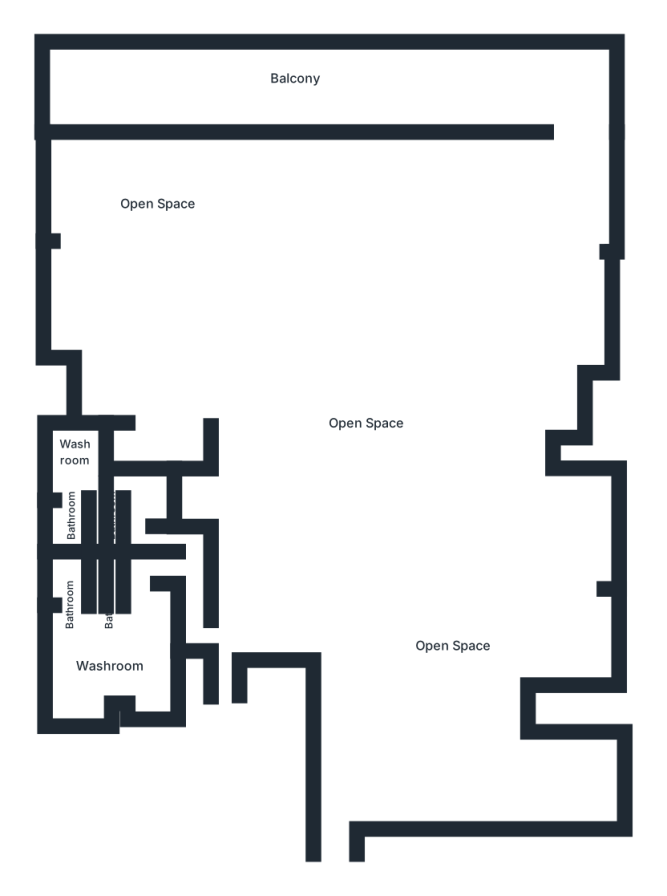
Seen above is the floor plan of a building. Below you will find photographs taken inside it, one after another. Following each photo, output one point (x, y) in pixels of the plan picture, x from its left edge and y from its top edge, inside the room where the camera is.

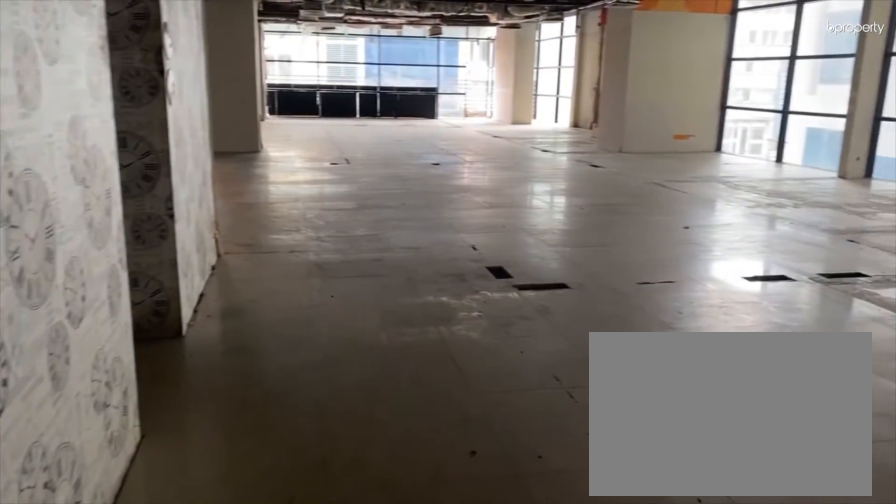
(407, 725)
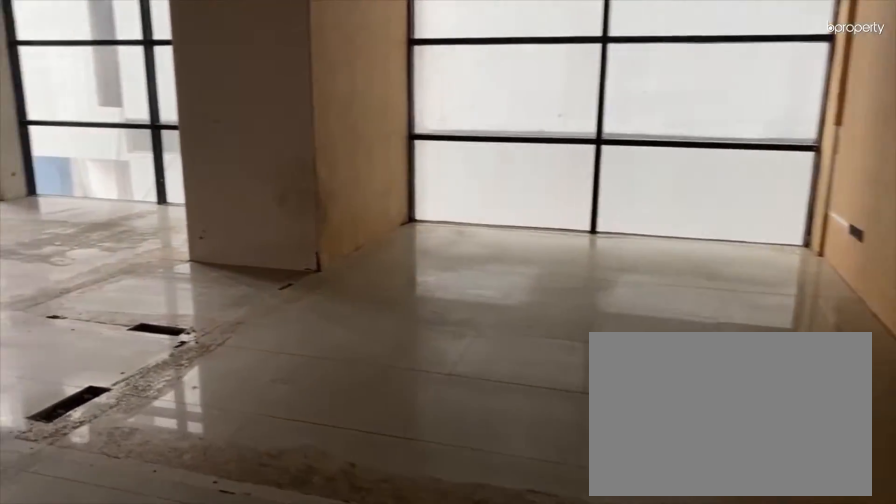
(407, 725)
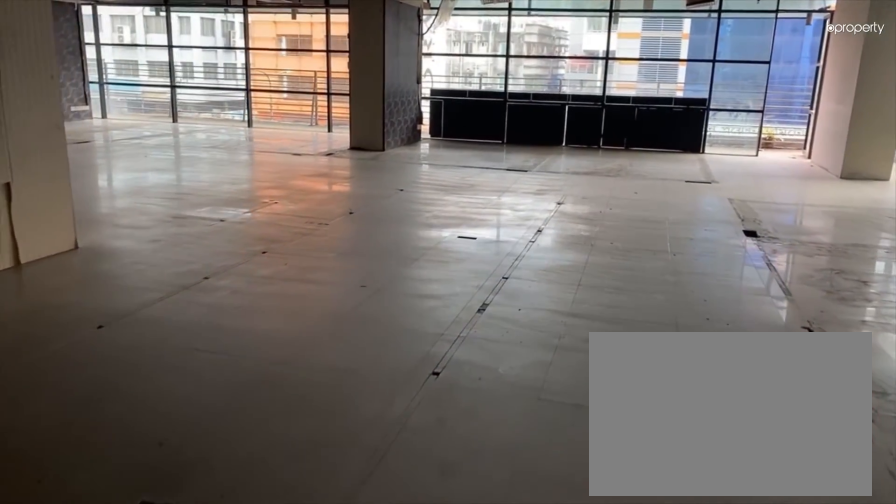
(402, 506)
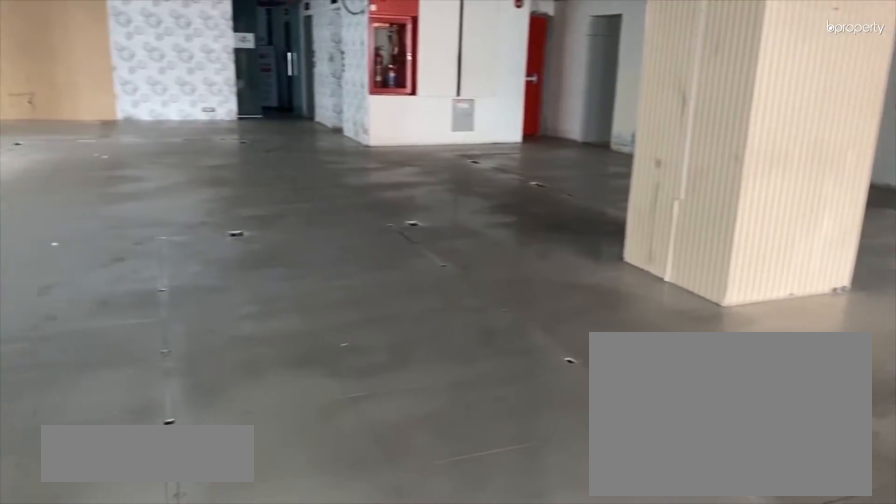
(330, 356)
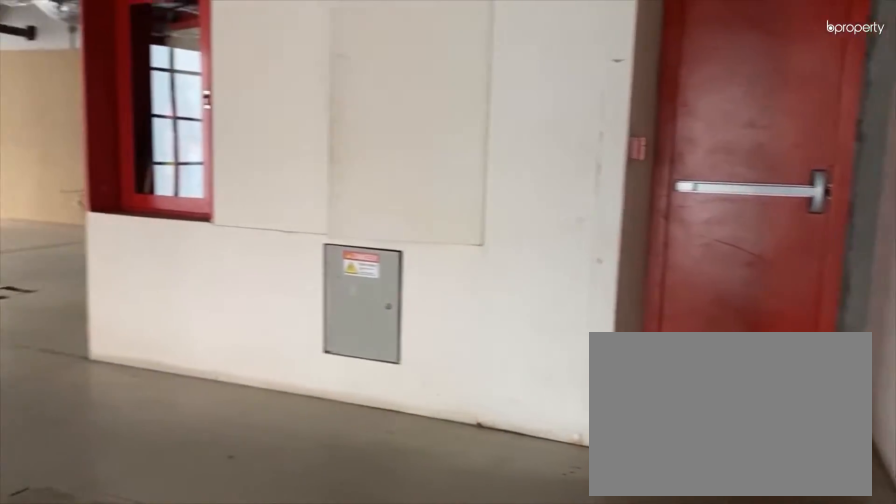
(276, 598)
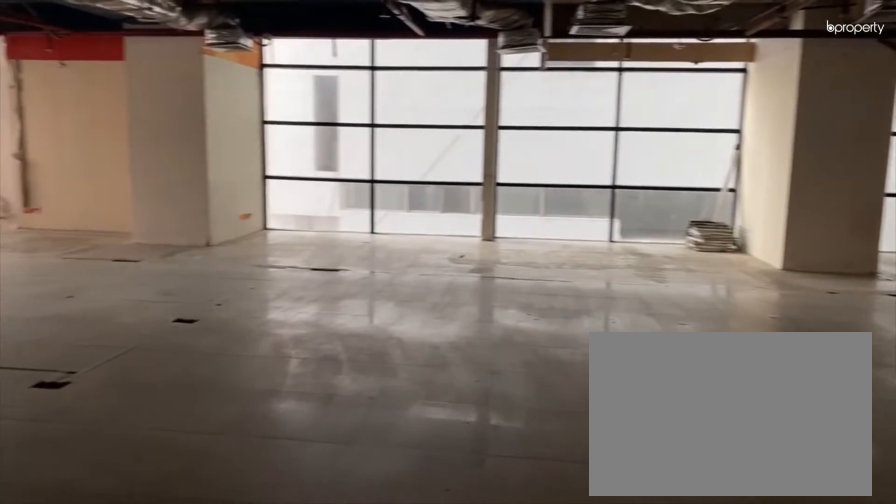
(276, 598)
